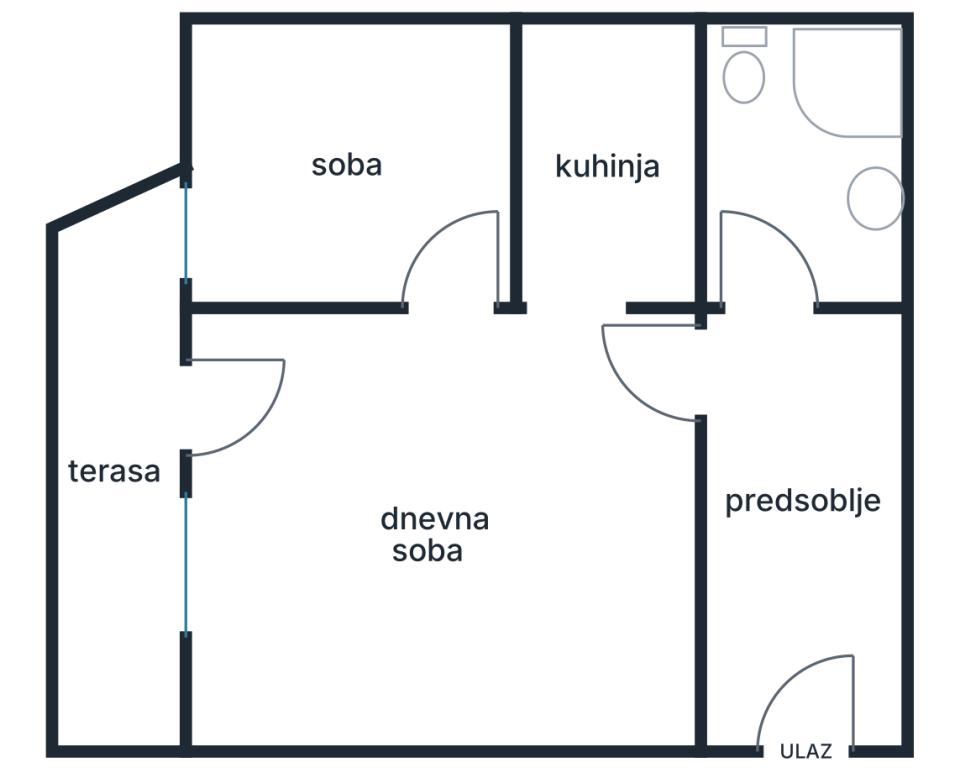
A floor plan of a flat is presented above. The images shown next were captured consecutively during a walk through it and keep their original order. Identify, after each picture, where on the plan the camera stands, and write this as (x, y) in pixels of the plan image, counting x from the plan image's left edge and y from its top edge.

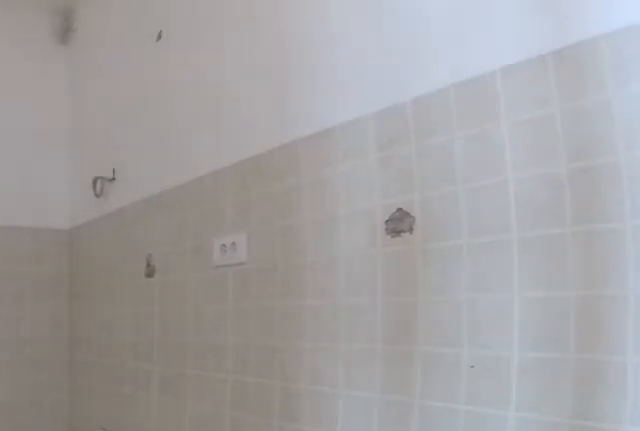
(594, 298)
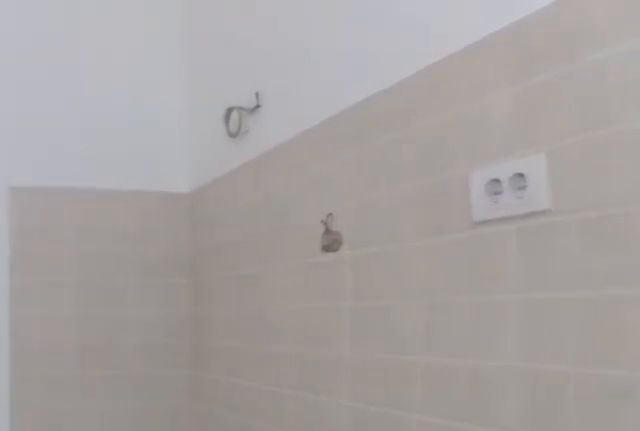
(594, 230)
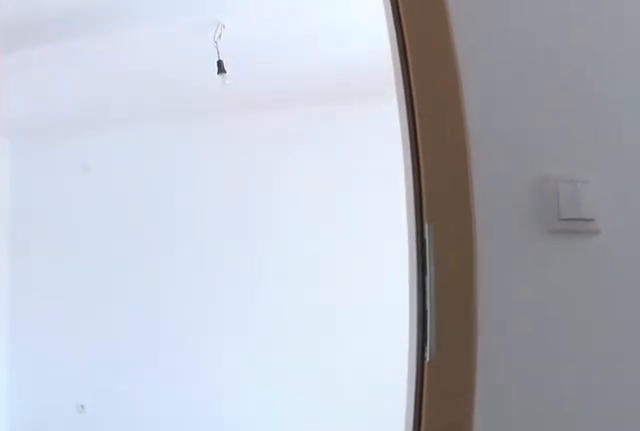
(425, 187)
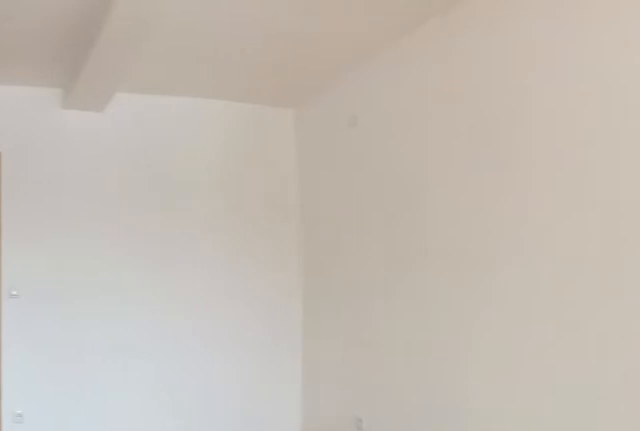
(189, 391)
